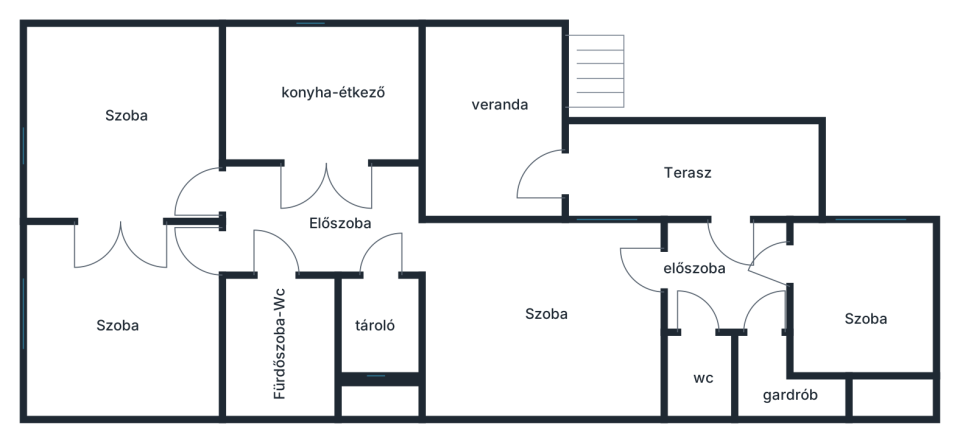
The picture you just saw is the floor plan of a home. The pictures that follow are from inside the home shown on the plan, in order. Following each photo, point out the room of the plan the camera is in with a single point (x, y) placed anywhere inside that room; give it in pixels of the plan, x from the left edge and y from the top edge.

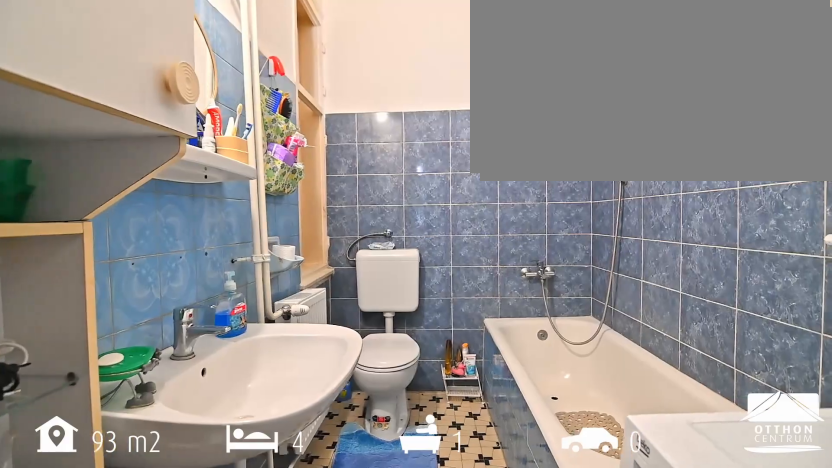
(279, 341)
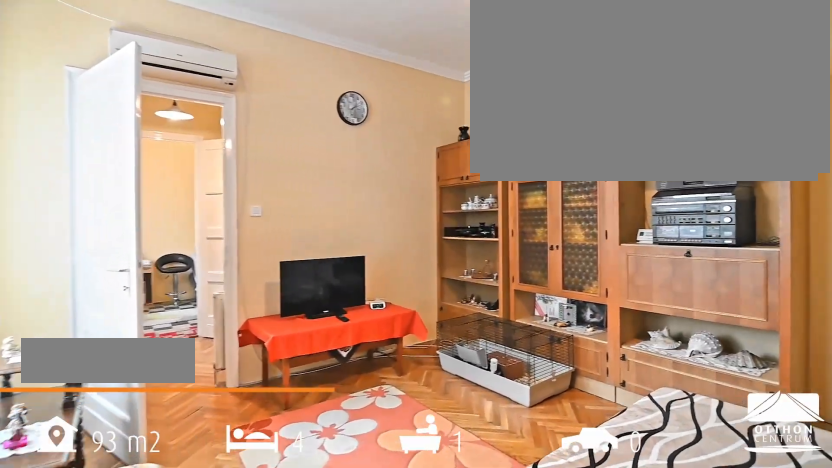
(544, 321)
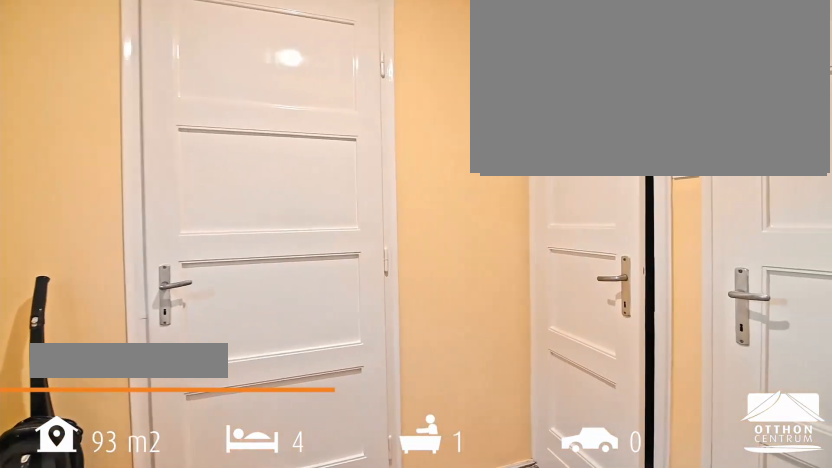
(708, 273)
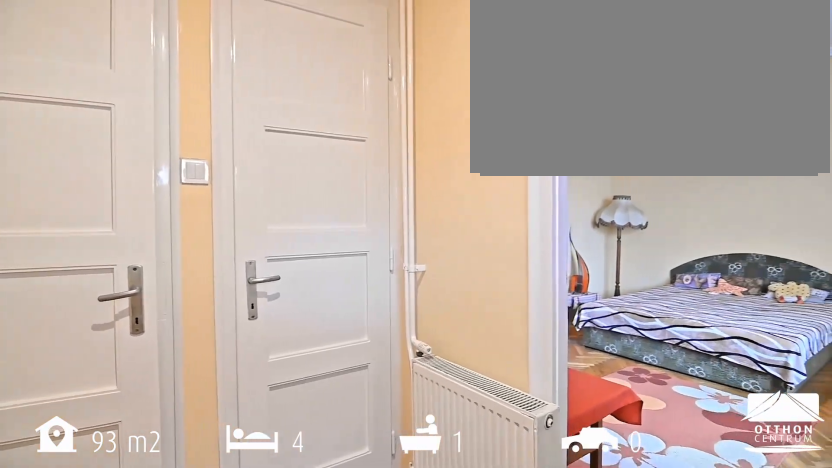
(709, 273)
